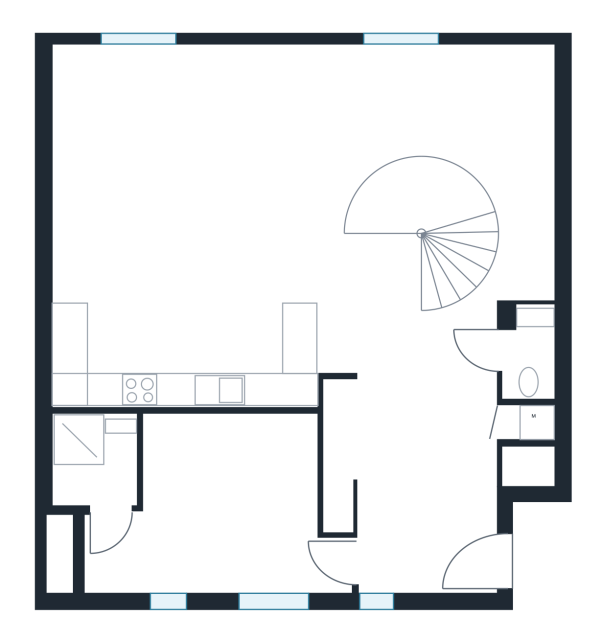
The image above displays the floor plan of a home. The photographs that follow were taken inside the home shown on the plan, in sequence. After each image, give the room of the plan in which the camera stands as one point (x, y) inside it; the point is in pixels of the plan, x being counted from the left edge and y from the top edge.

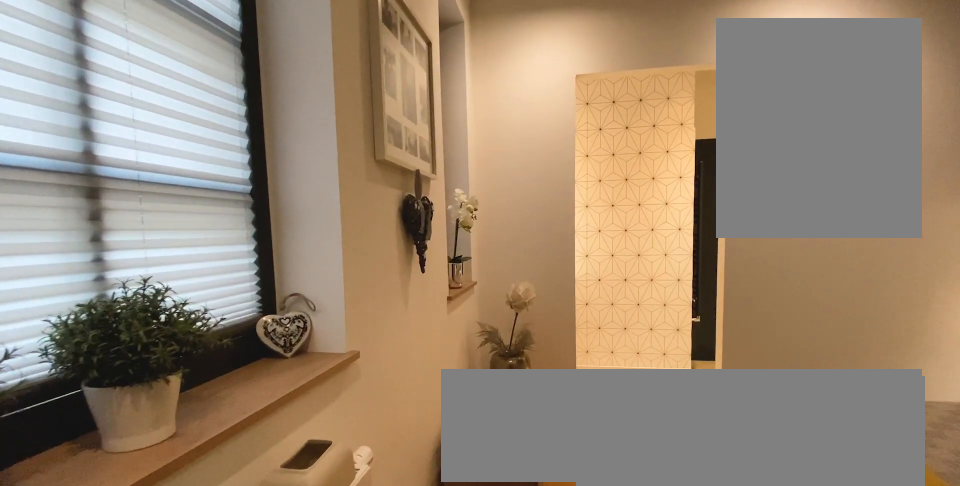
(224, 493)
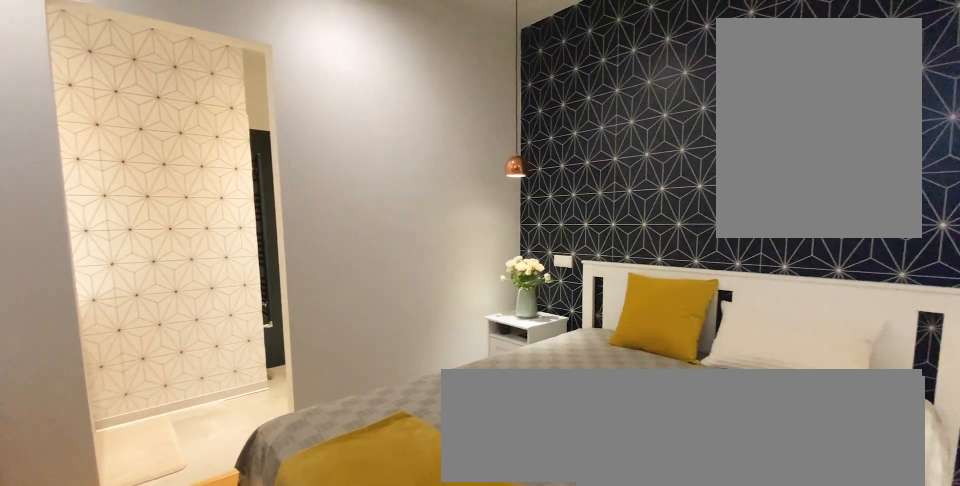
(224, 493)
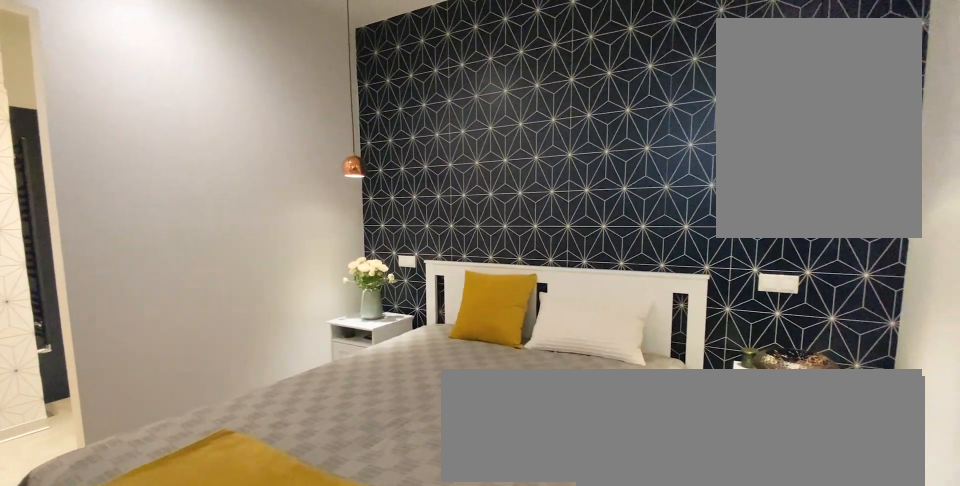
(224, 493)
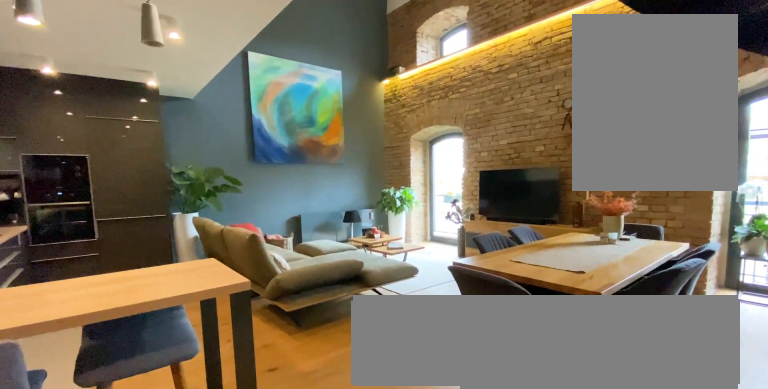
(223, 223)
